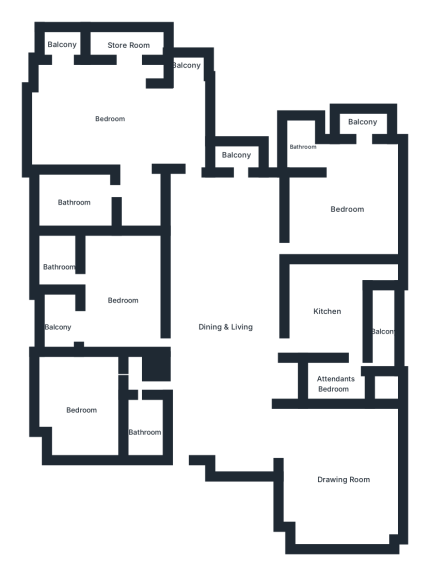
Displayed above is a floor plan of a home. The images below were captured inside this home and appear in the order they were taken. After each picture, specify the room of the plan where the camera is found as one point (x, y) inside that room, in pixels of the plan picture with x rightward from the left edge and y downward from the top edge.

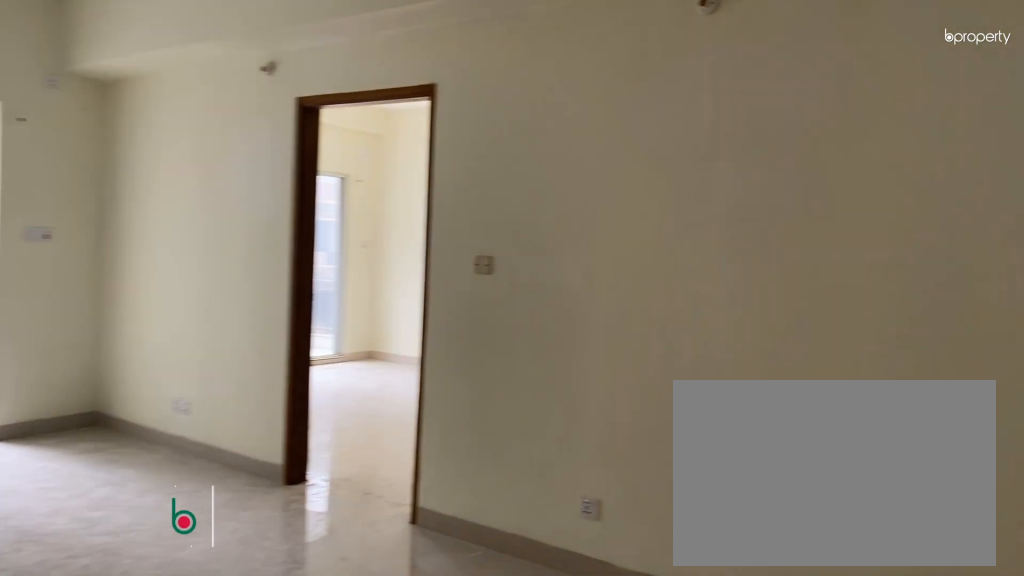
(227, 331)
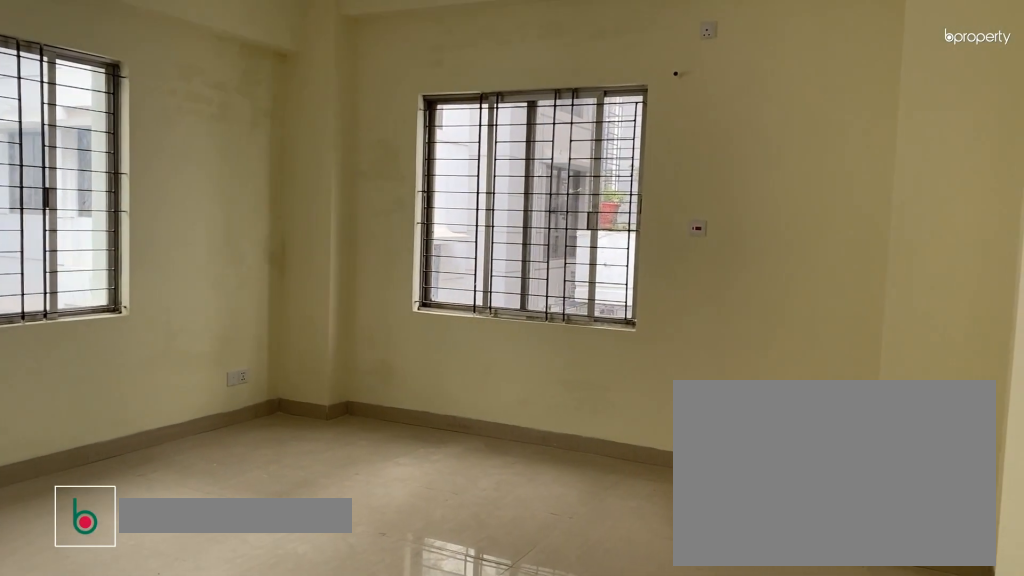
(342, 480)
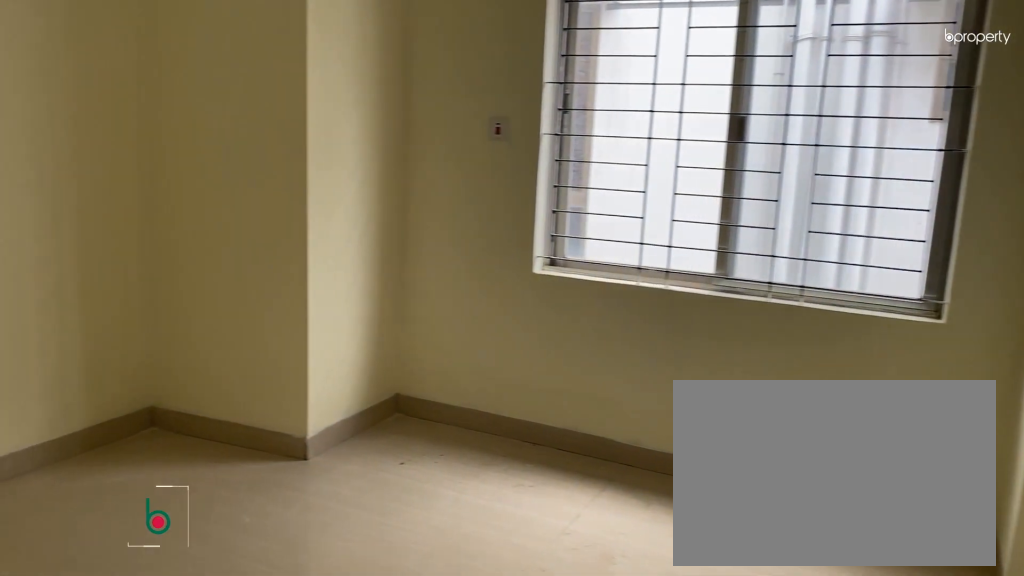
(83, 410)
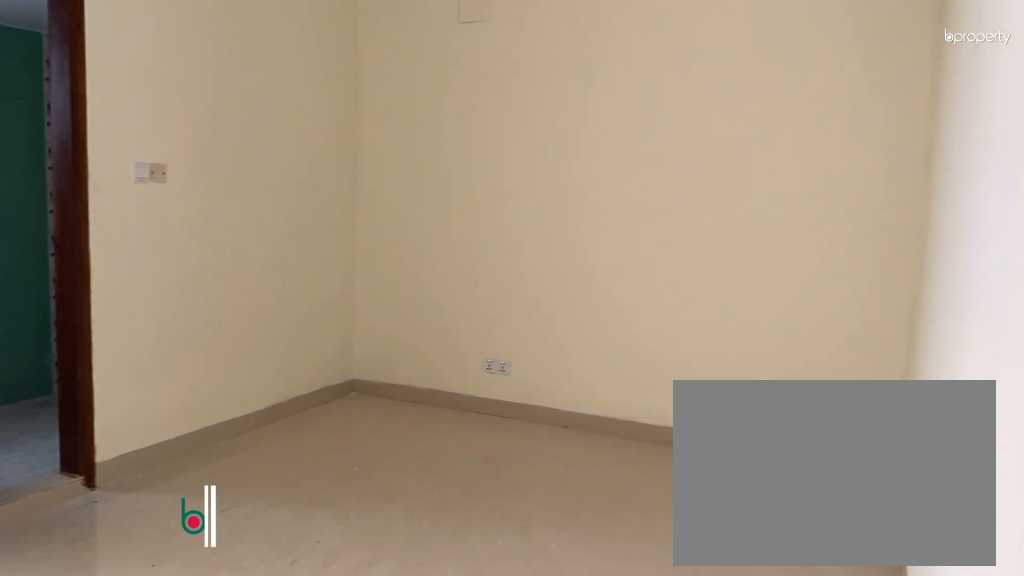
(124, 299)
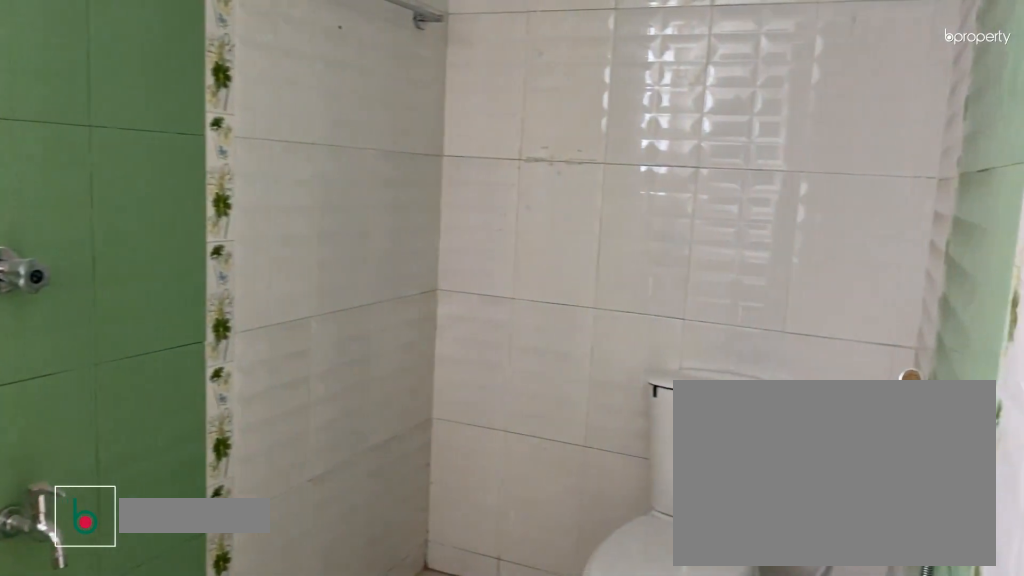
(58, 266)
